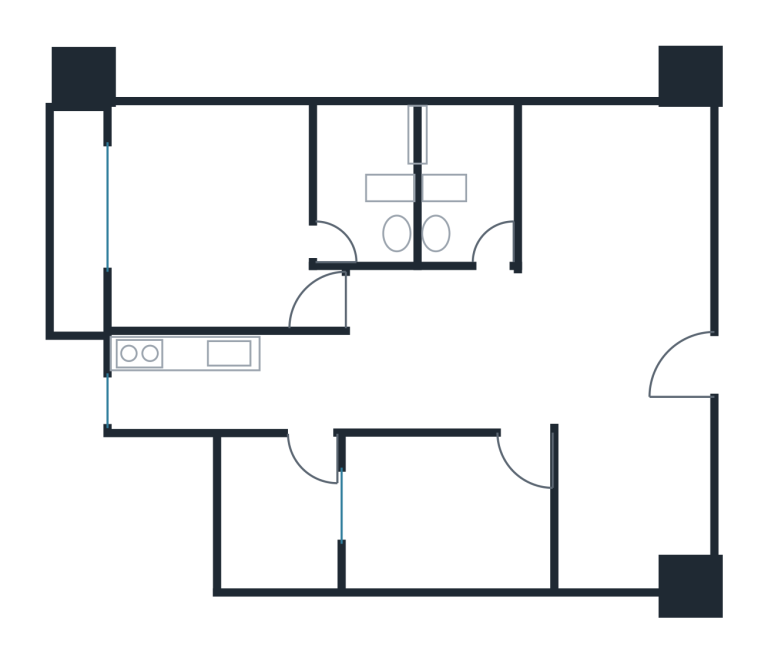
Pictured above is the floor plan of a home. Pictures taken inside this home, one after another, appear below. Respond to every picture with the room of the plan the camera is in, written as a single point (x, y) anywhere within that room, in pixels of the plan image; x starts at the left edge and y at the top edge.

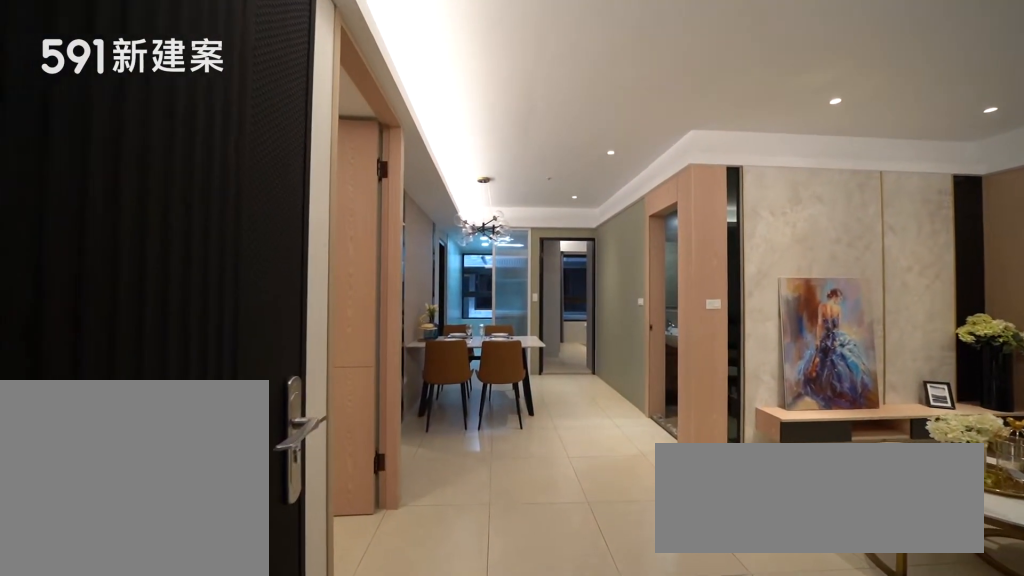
(630, 376)
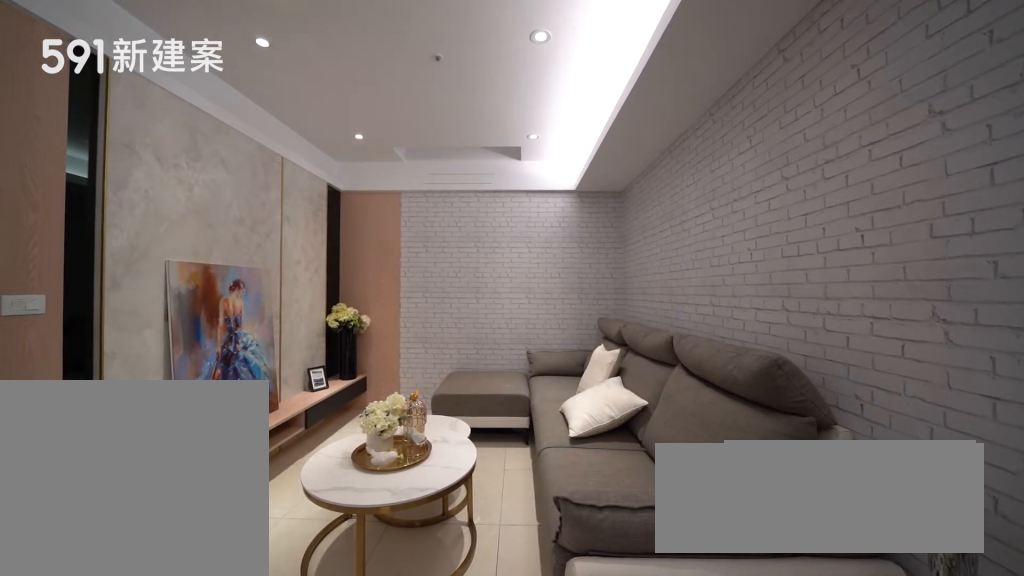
(619, 216)
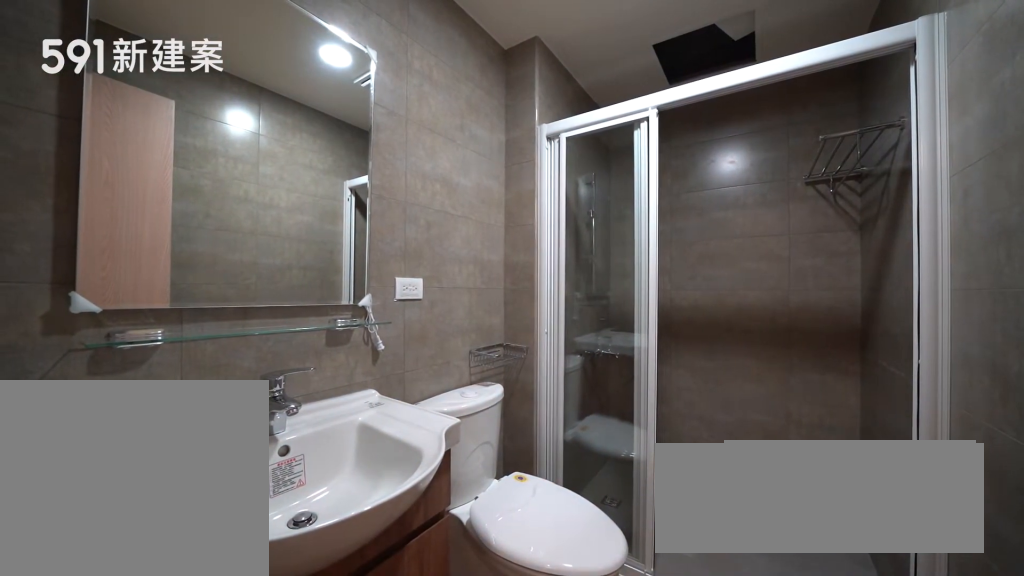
(463, 179)
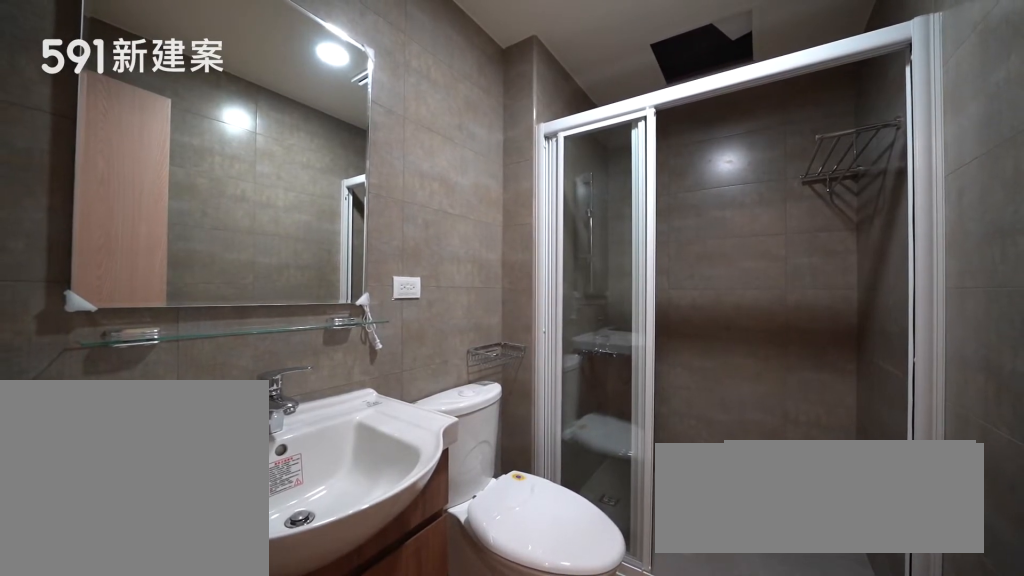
(463, 179)
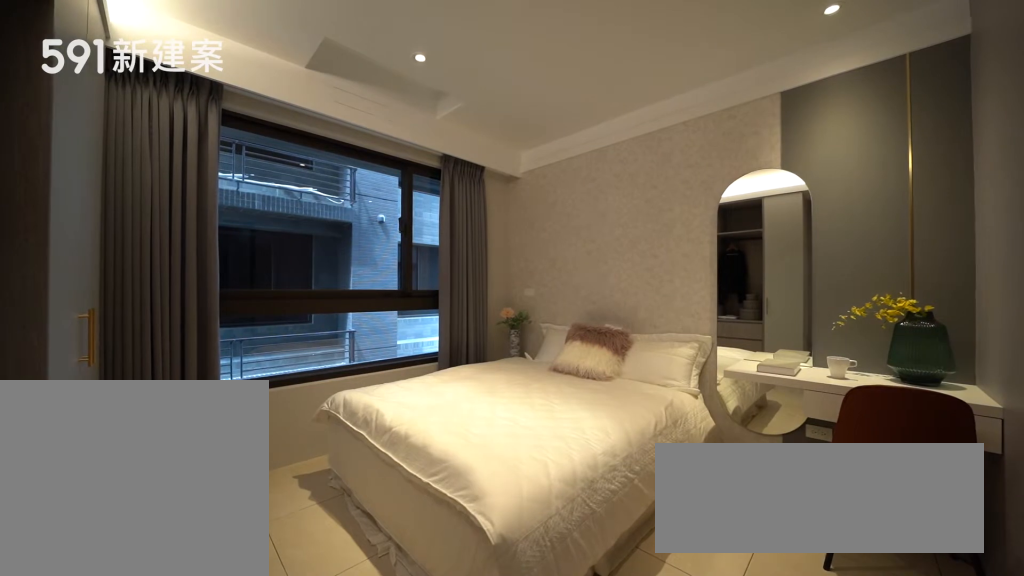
(215, 222)
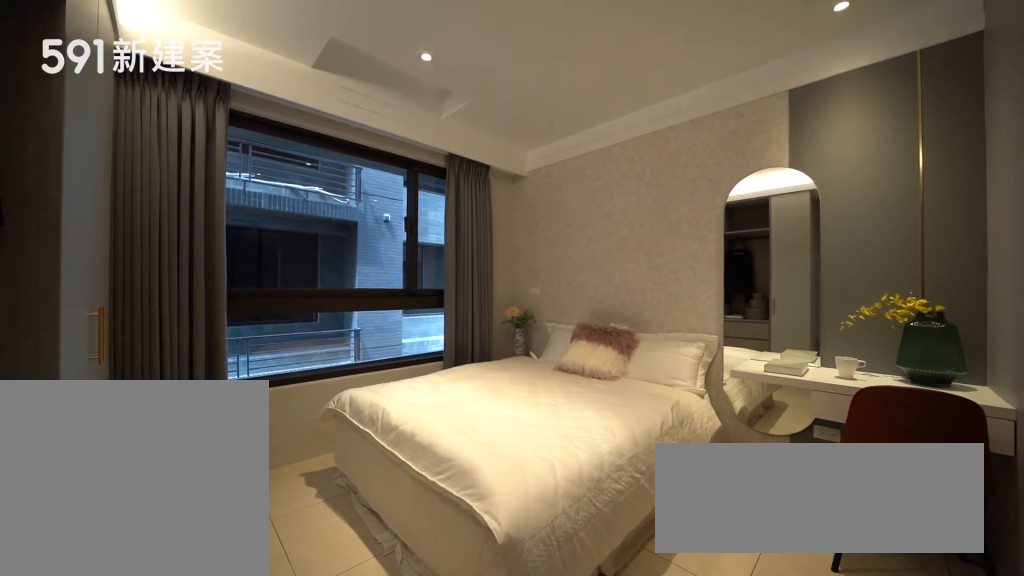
(215, 222)
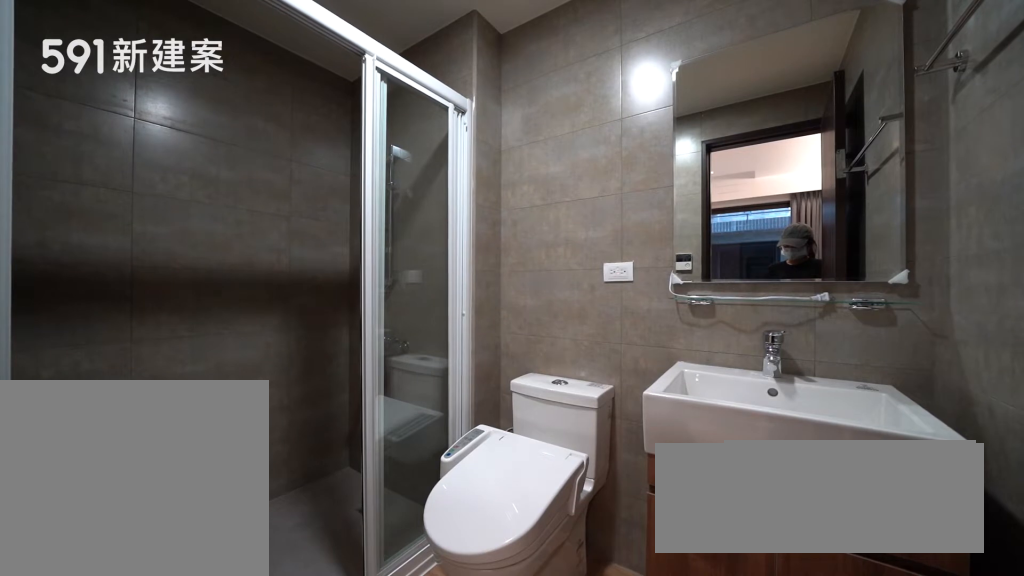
(367, 177)
